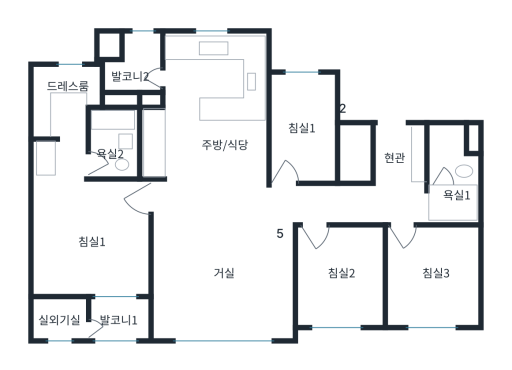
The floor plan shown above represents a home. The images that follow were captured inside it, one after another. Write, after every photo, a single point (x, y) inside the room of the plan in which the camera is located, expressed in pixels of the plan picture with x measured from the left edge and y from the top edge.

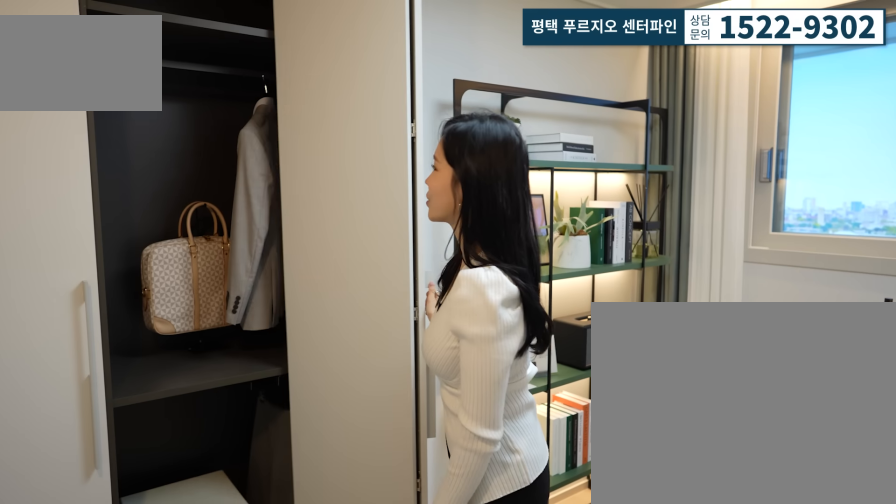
(342, 288)
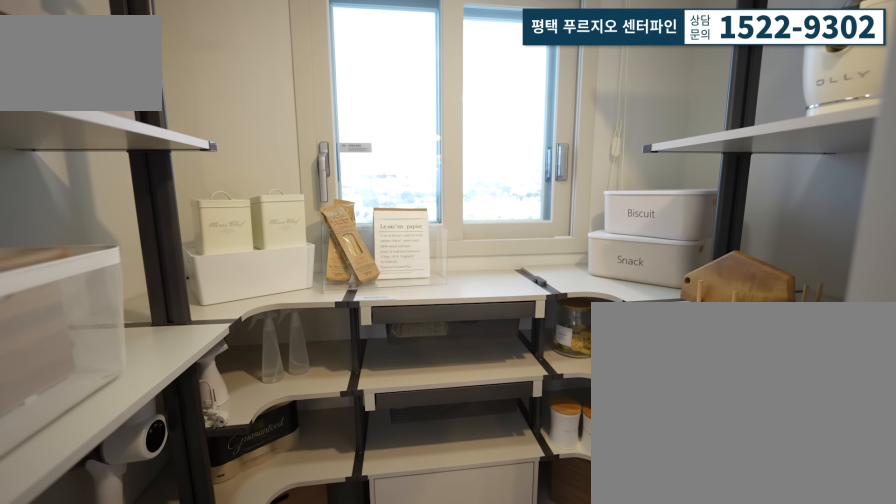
(301, 143)
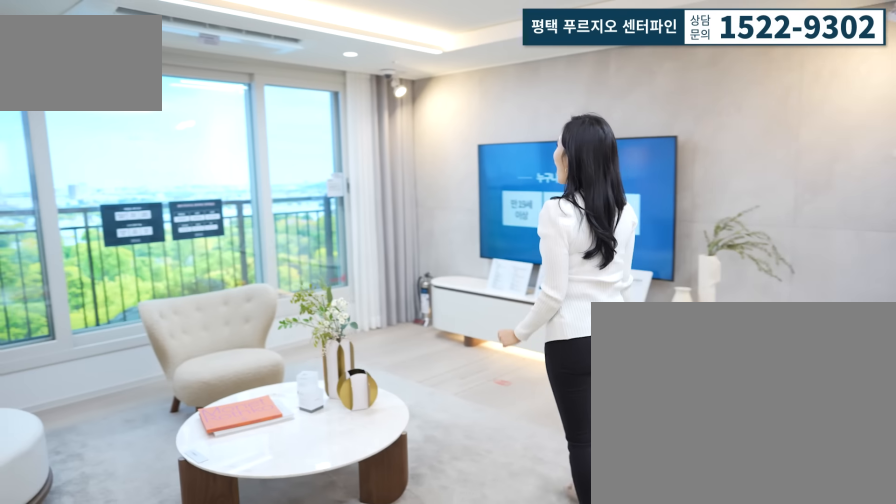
(219, 285)
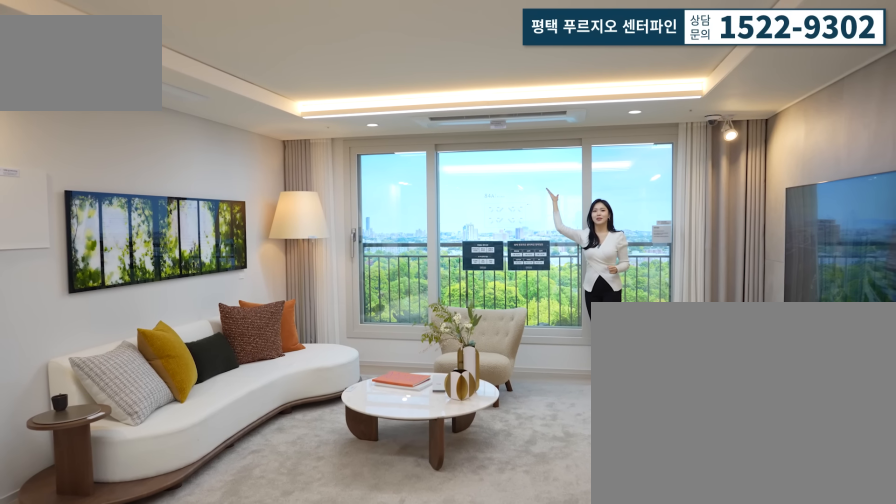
(219, 285)
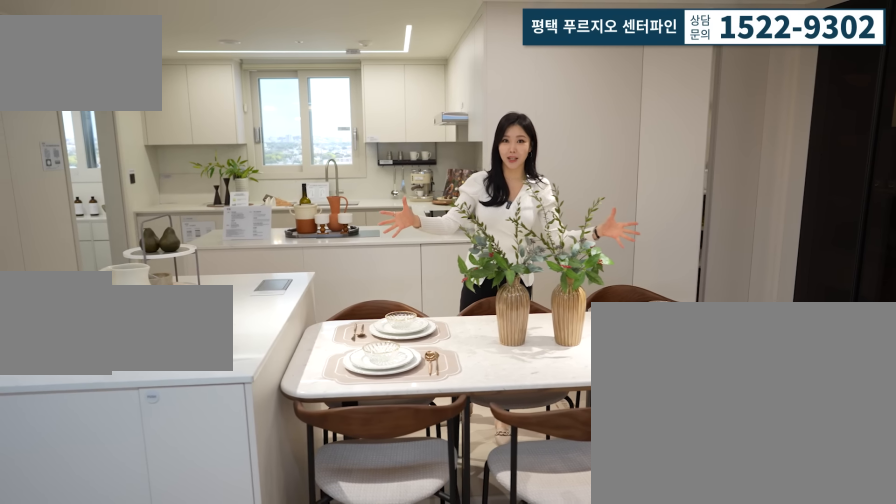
(219, 123)
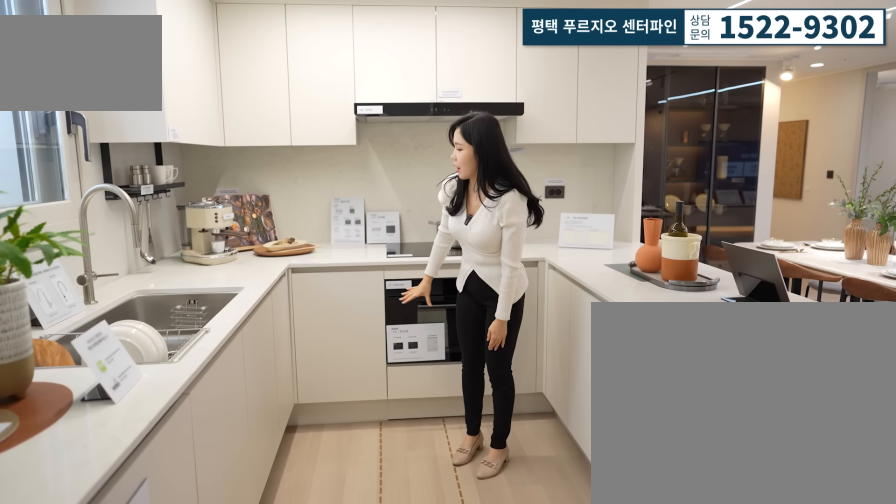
(219, 123)
